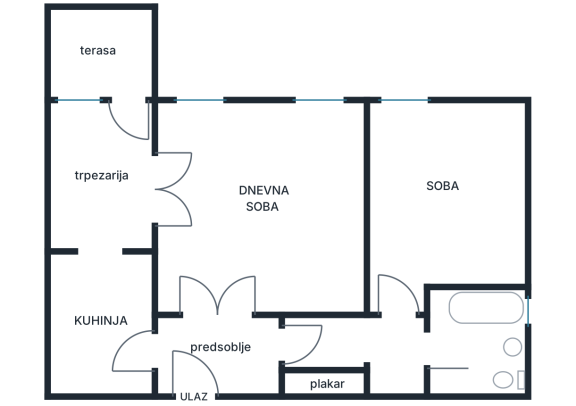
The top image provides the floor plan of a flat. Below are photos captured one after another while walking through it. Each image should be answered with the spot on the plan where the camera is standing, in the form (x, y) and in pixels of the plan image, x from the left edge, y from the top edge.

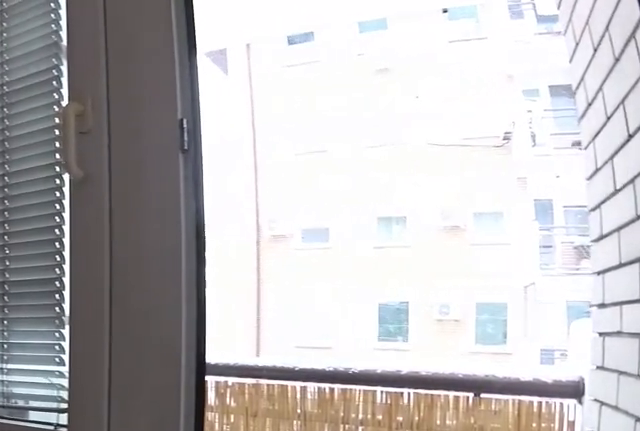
(121, 153)
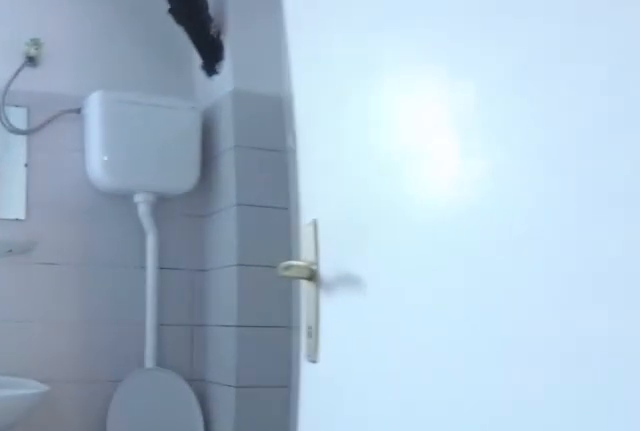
(408, 348)
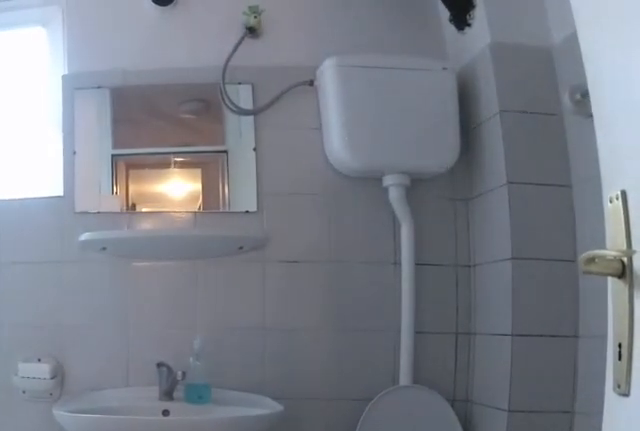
(421, 348)
